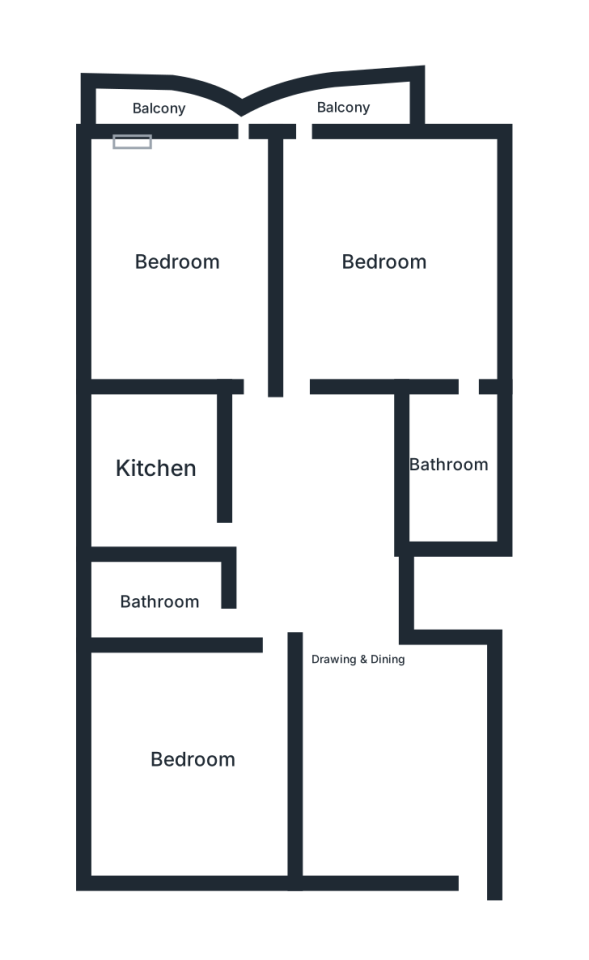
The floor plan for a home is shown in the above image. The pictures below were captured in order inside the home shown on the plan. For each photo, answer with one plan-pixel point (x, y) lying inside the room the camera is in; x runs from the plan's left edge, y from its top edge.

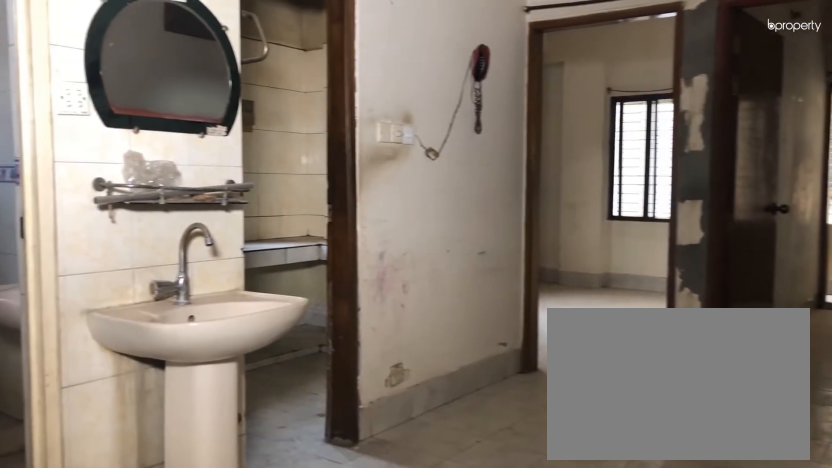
(361, 659)
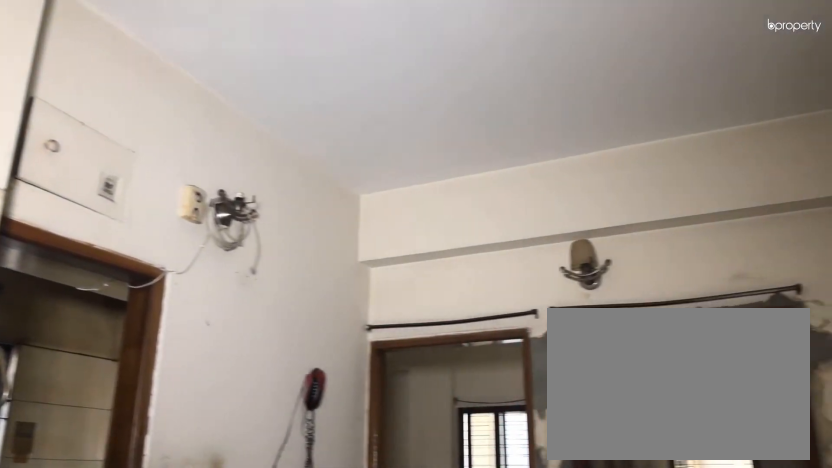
(361, 659)
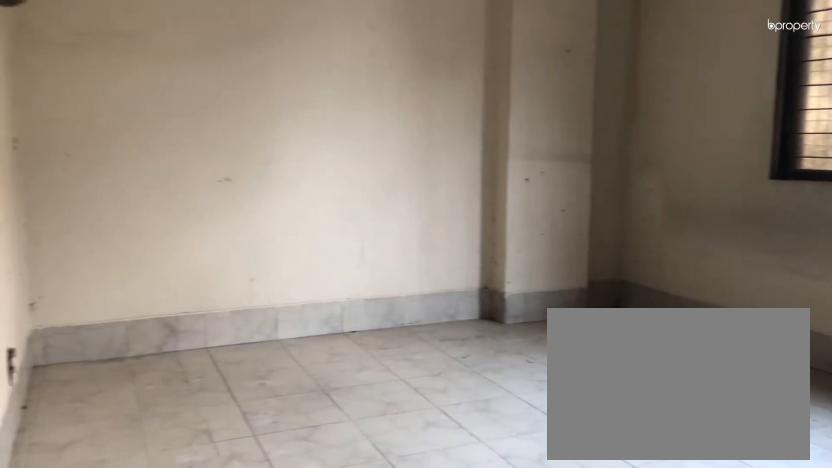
(193, 760)
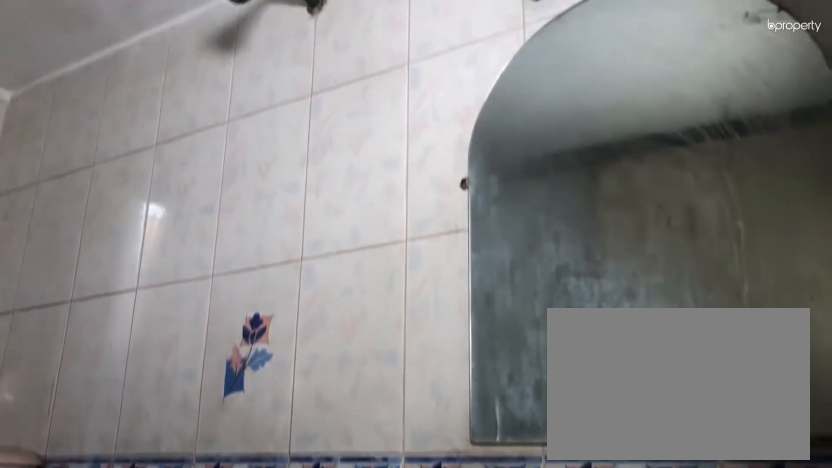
(160, 598)
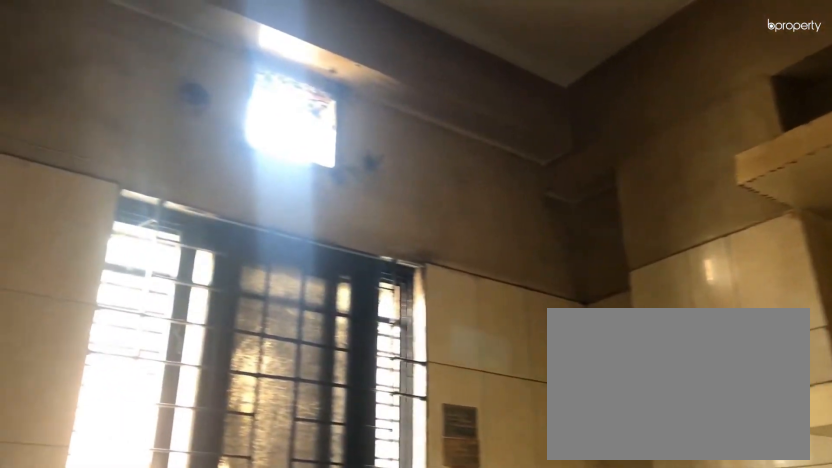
(156, 466)
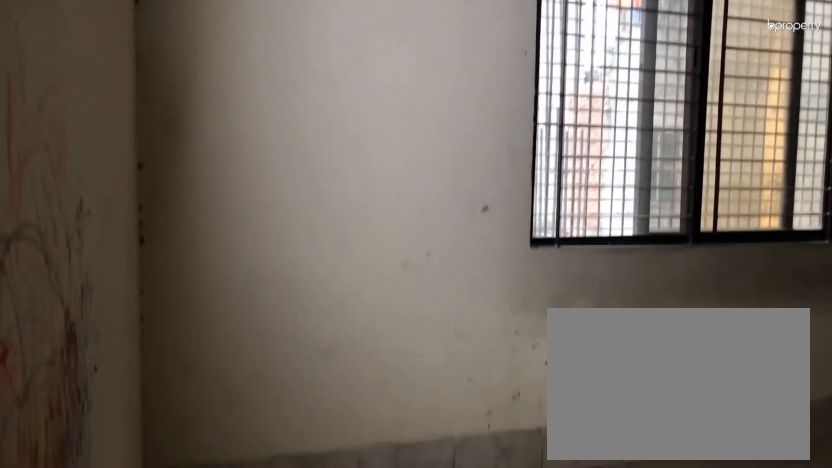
(178, 258)
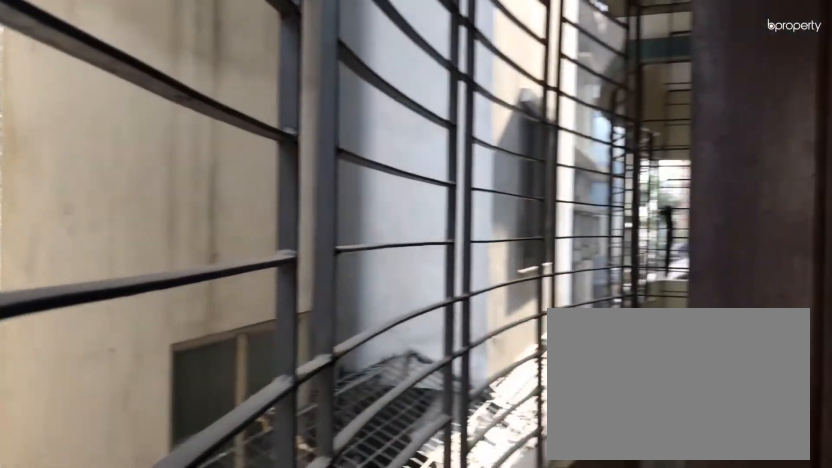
(156, 111)
